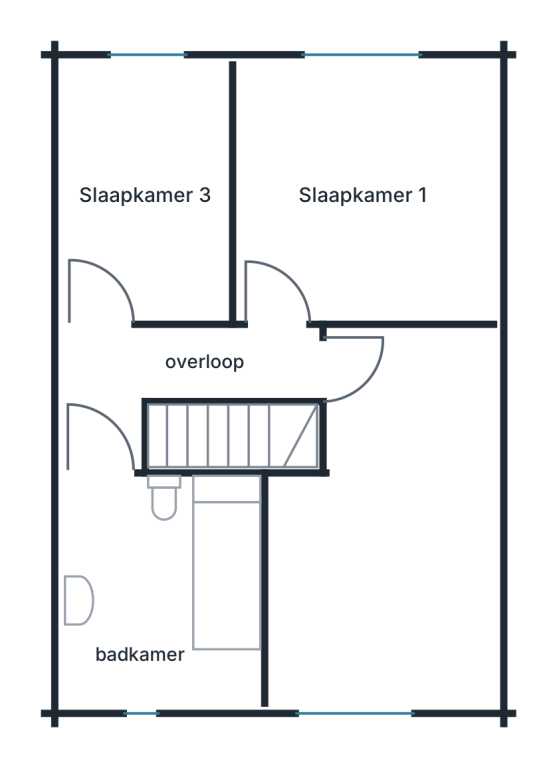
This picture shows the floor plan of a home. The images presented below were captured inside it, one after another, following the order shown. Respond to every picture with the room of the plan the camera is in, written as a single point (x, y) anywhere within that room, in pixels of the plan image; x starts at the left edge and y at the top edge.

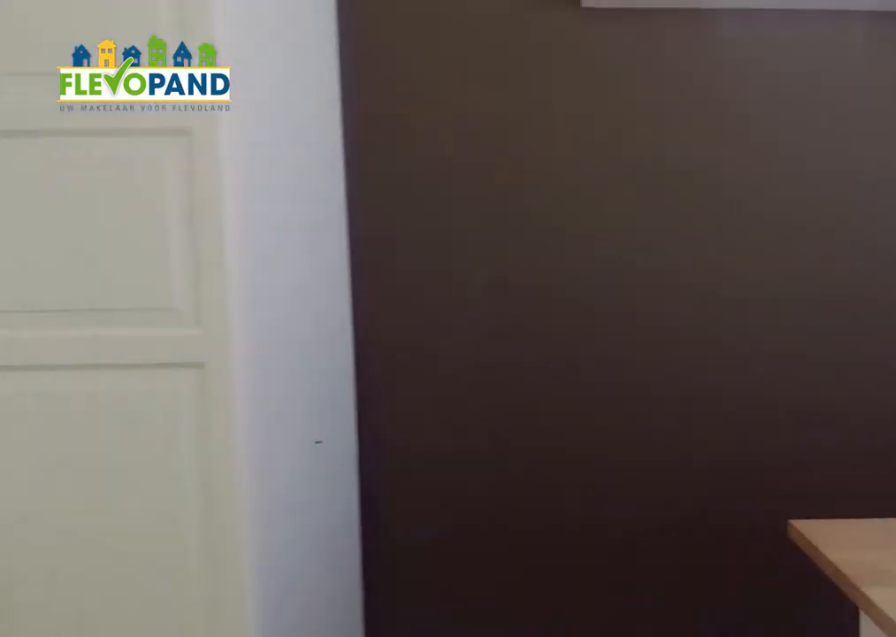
(389, 531)
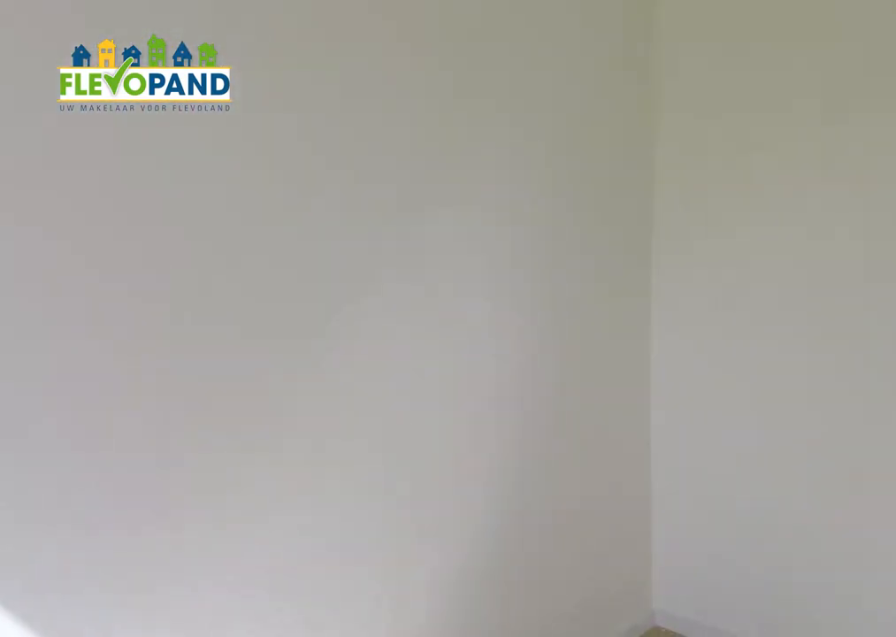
(145, 191)
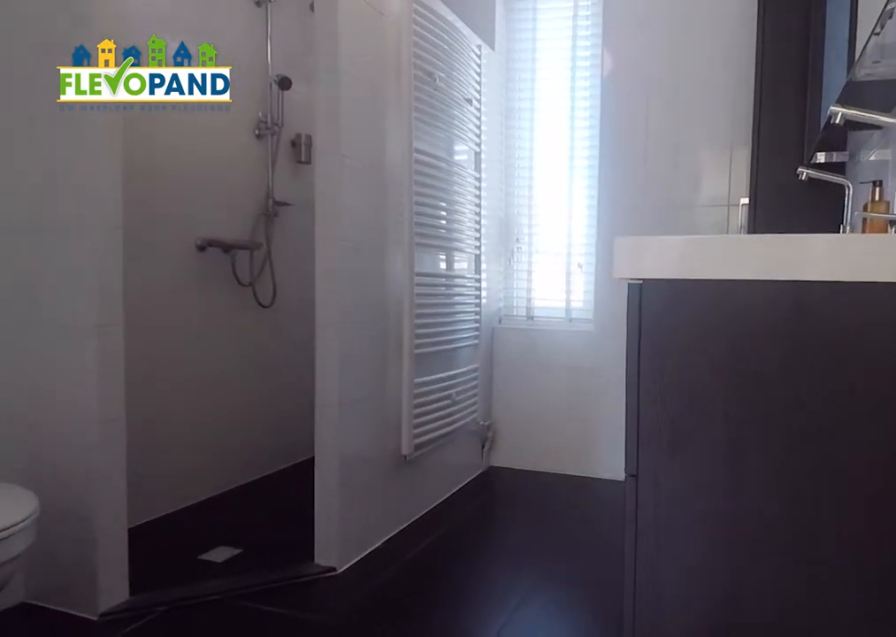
(220, 556)
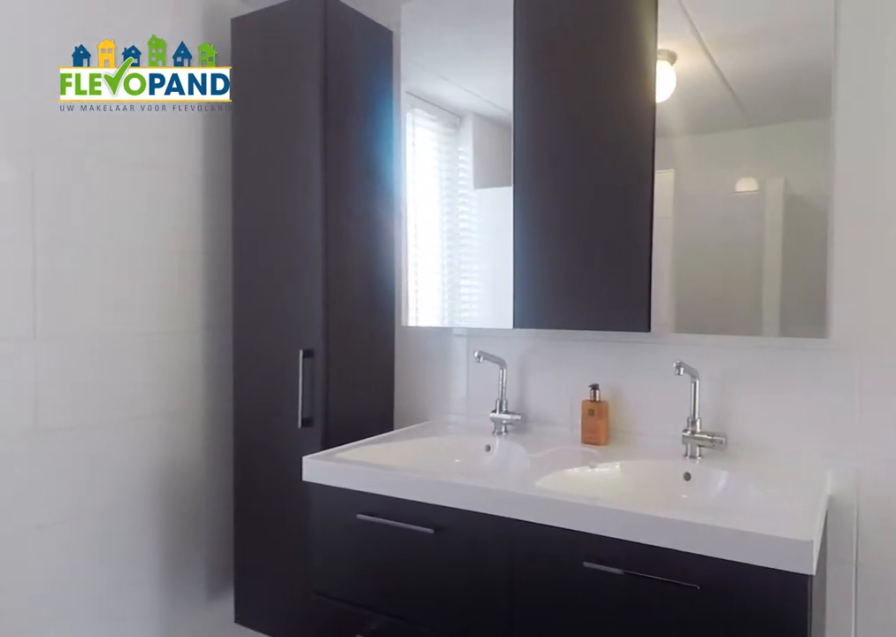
(220, 556)
